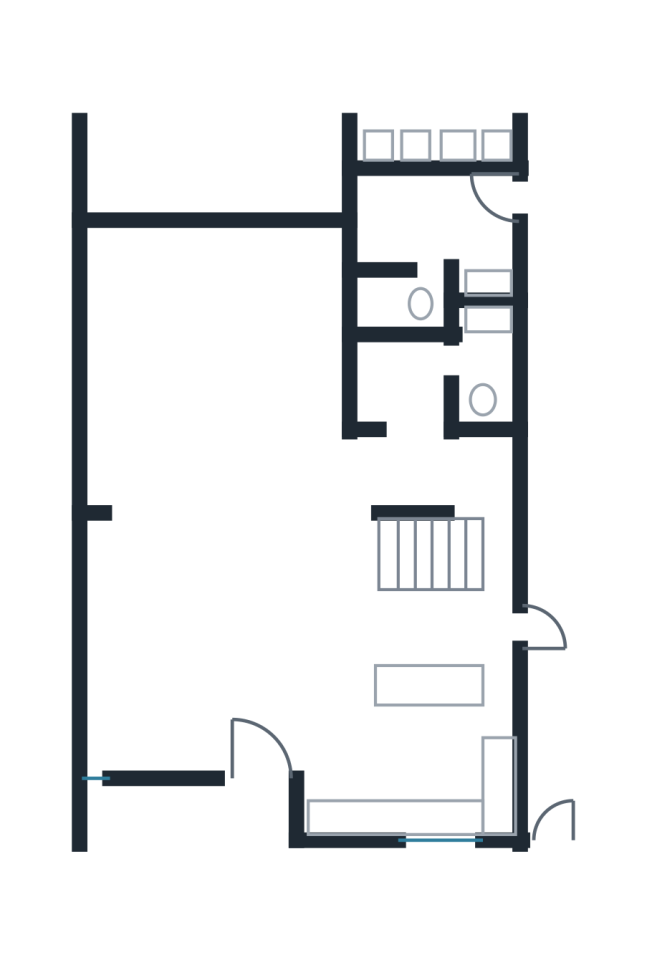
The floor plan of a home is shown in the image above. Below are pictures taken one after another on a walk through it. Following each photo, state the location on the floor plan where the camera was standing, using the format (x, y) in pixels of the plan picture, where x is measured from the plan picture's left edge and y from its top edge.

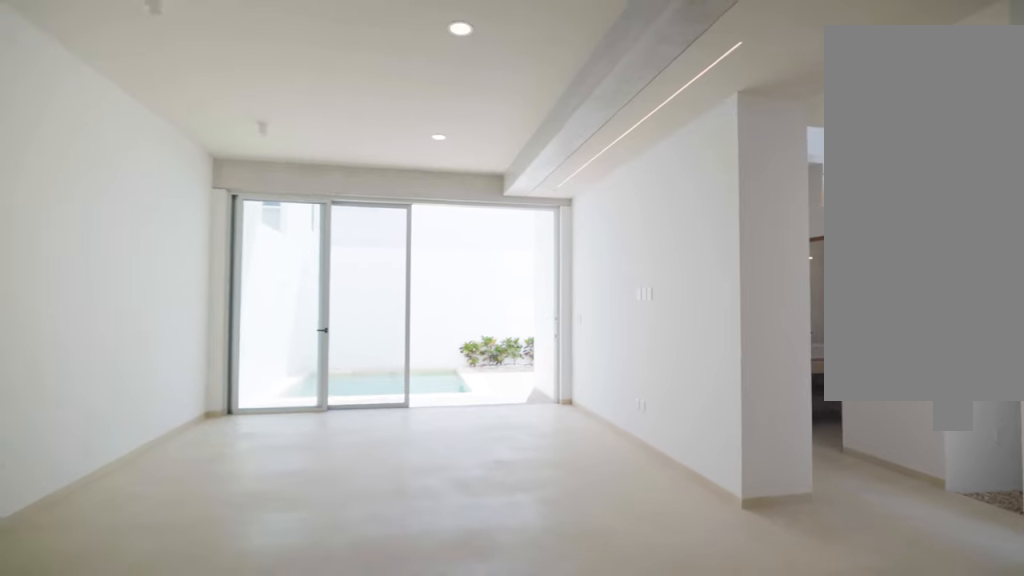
(305, 531)
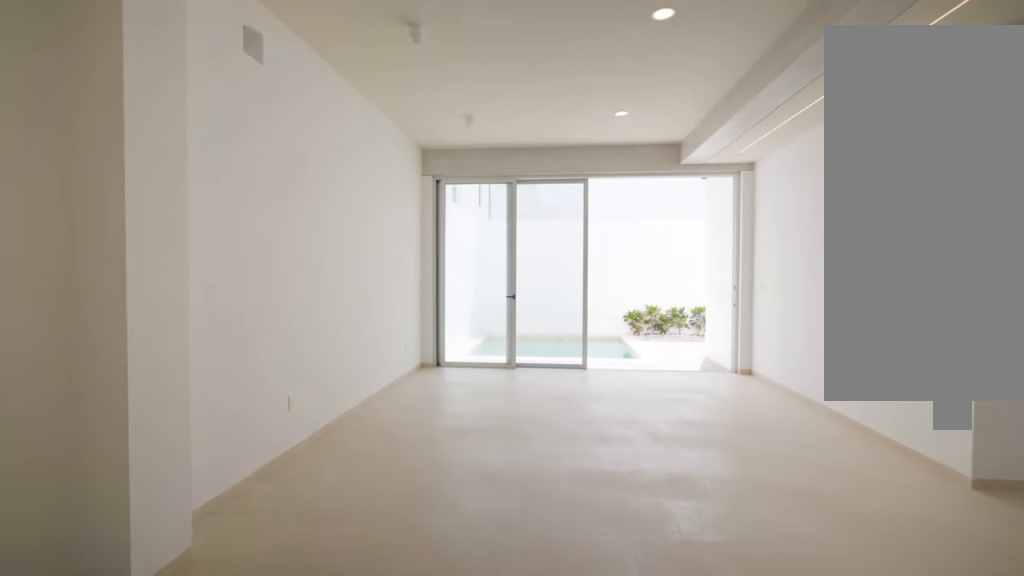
(223, 516)
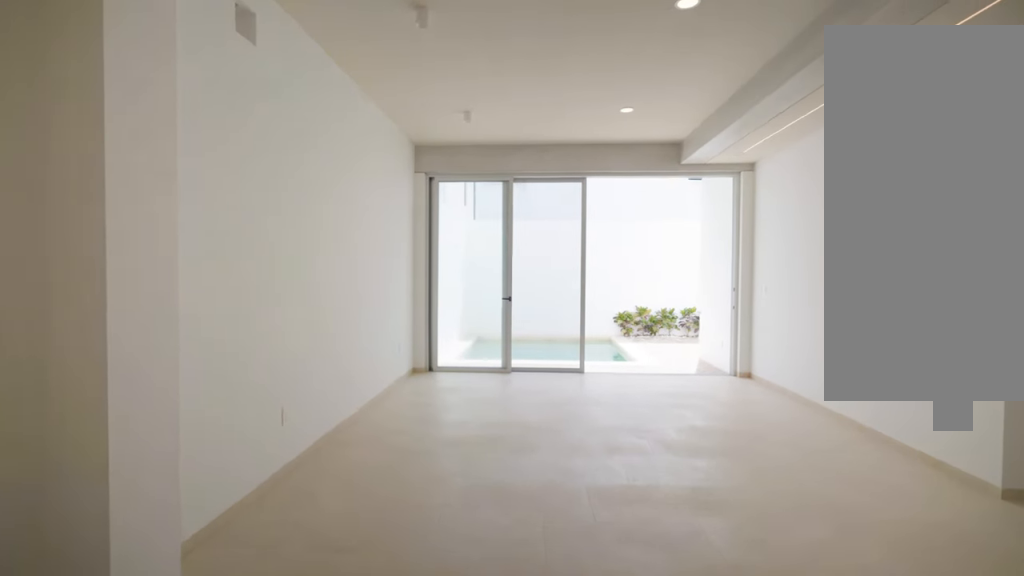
(217, 513)
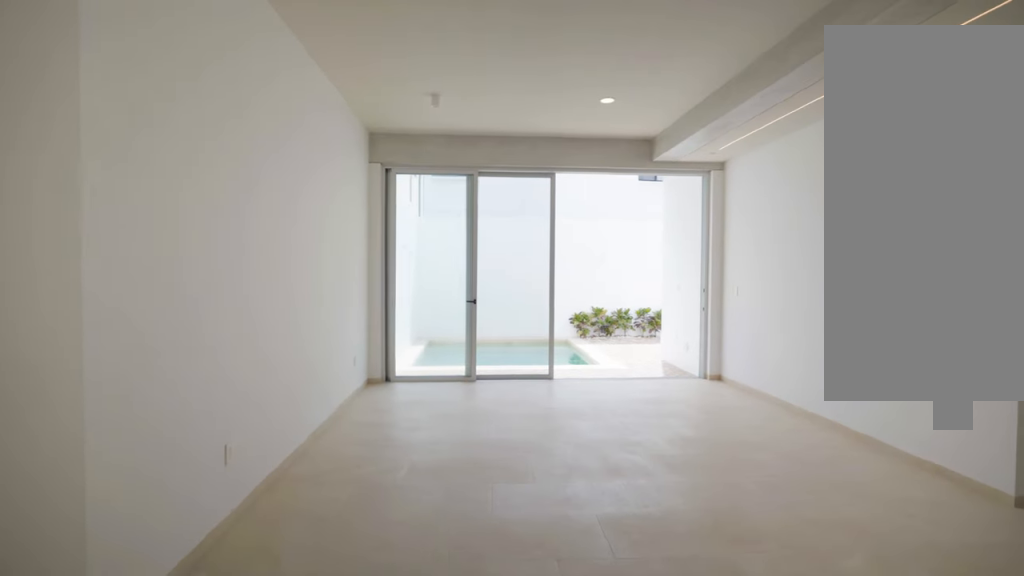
(209, 505)
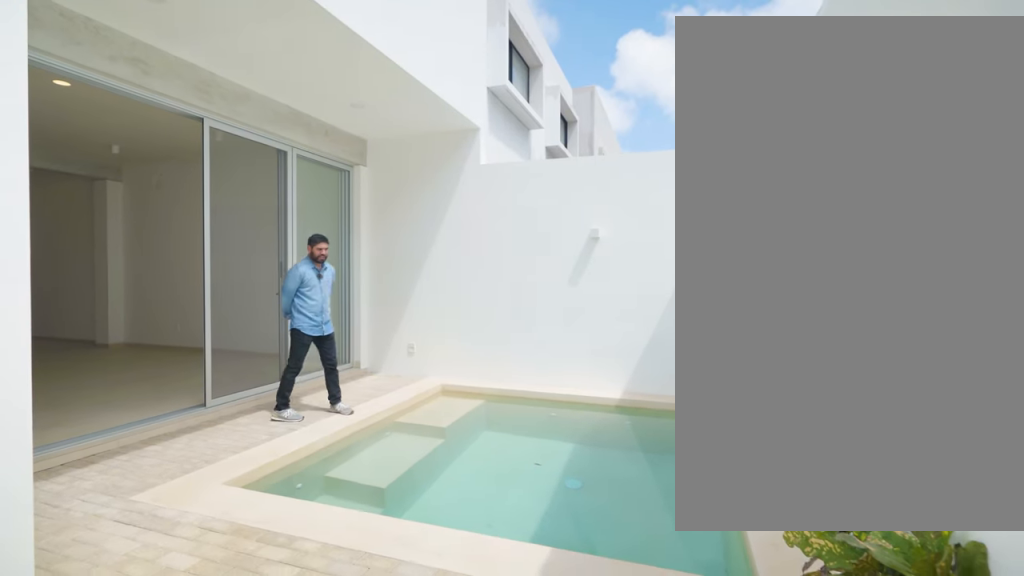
(324, 125)
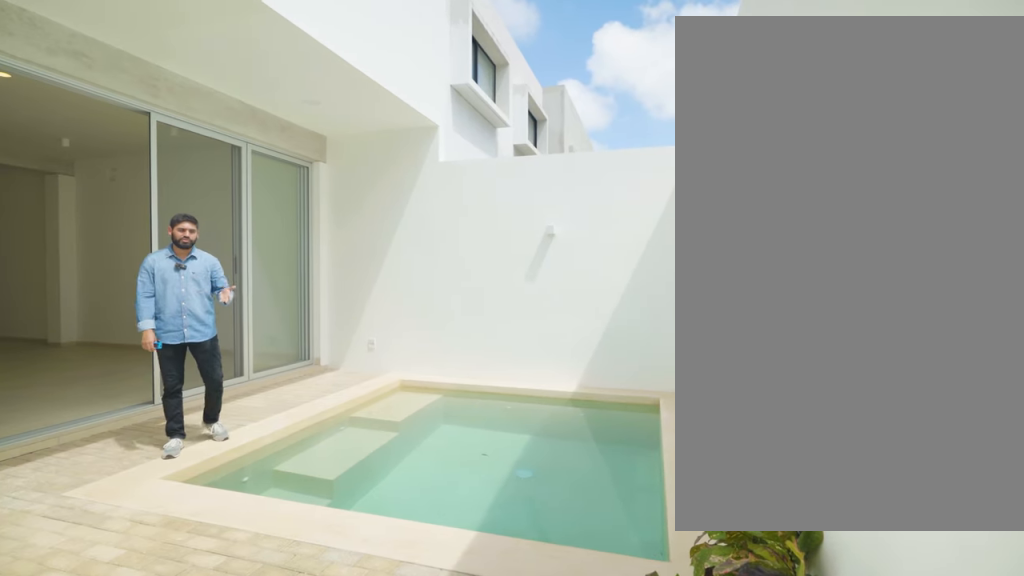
(338, 95)
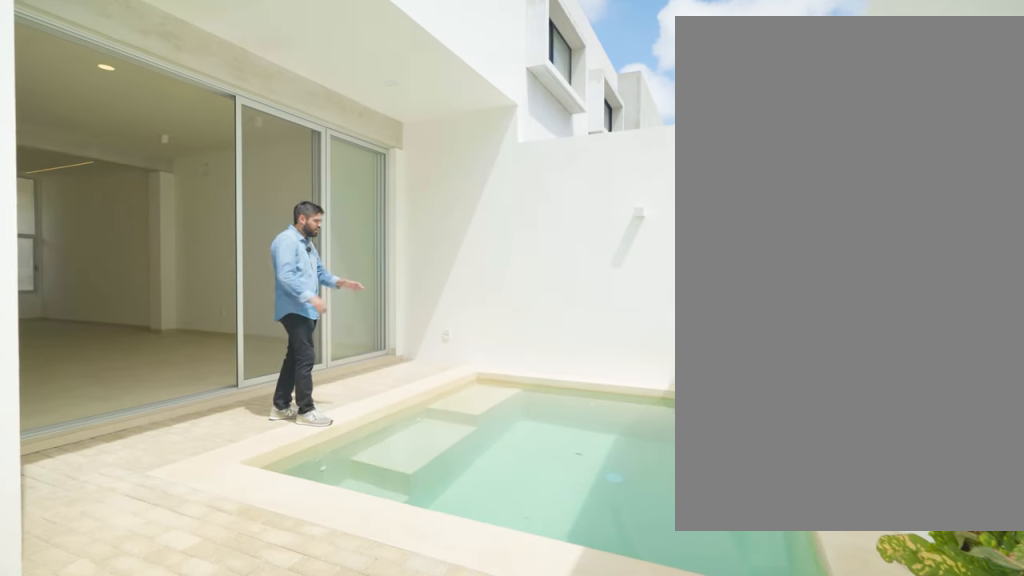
(345, 89)
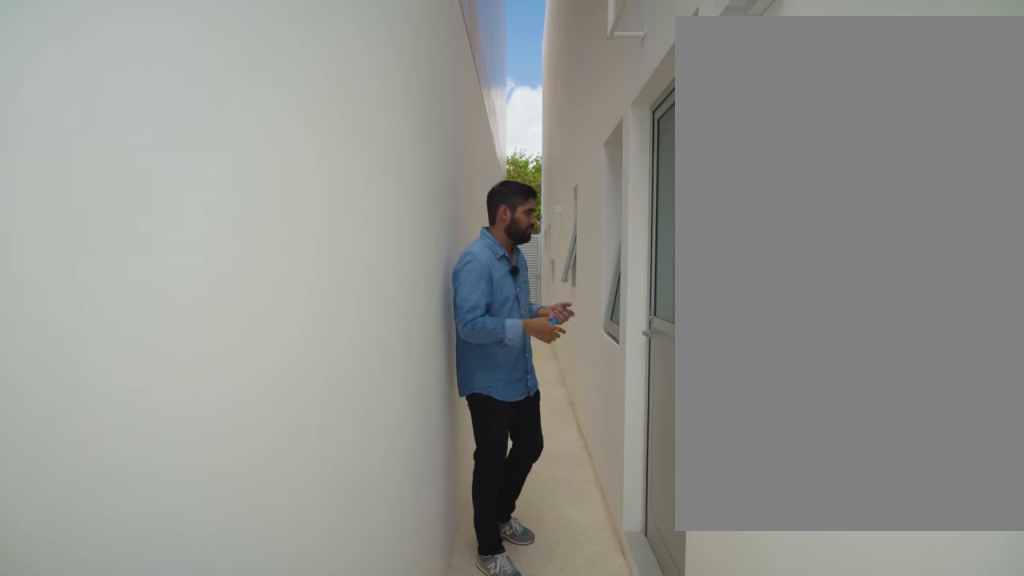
(545, 191)
